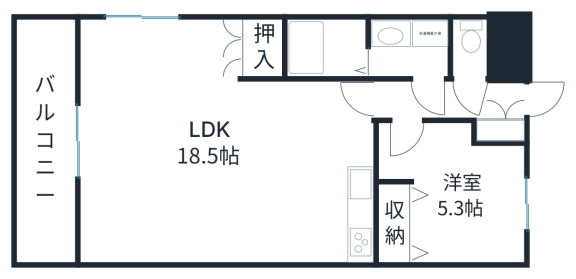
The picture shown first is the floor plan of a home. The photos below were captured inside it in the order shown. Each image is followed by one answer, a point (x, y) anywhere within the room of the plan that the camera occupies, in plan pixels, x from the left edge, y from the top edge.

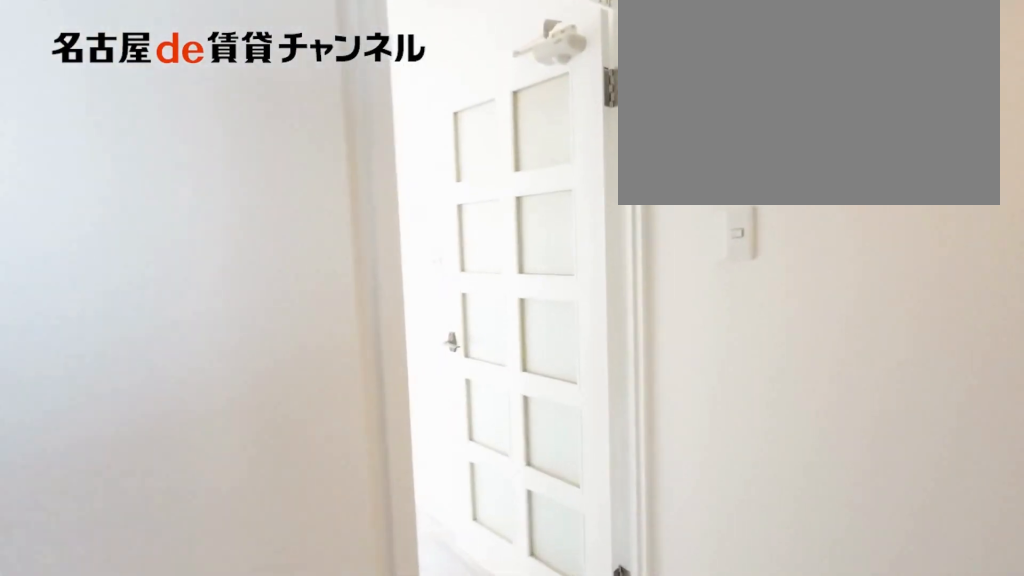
(397, 99)
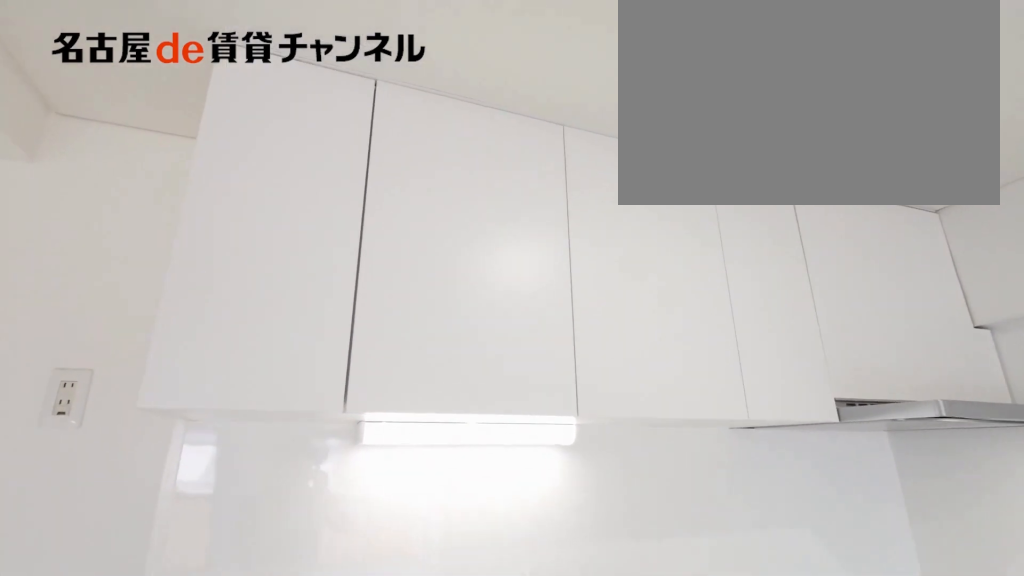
(366, 226)
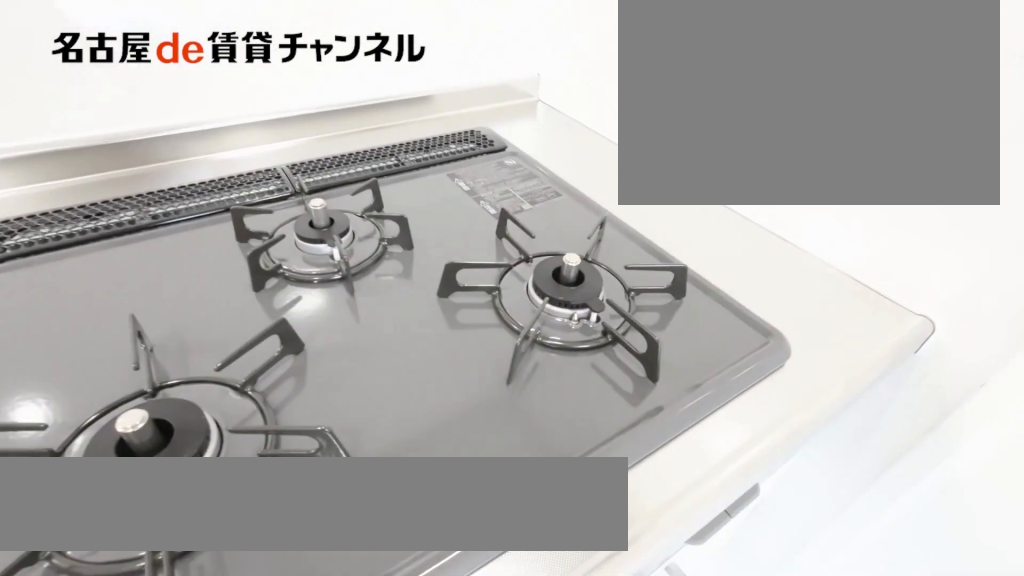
(366, 226)
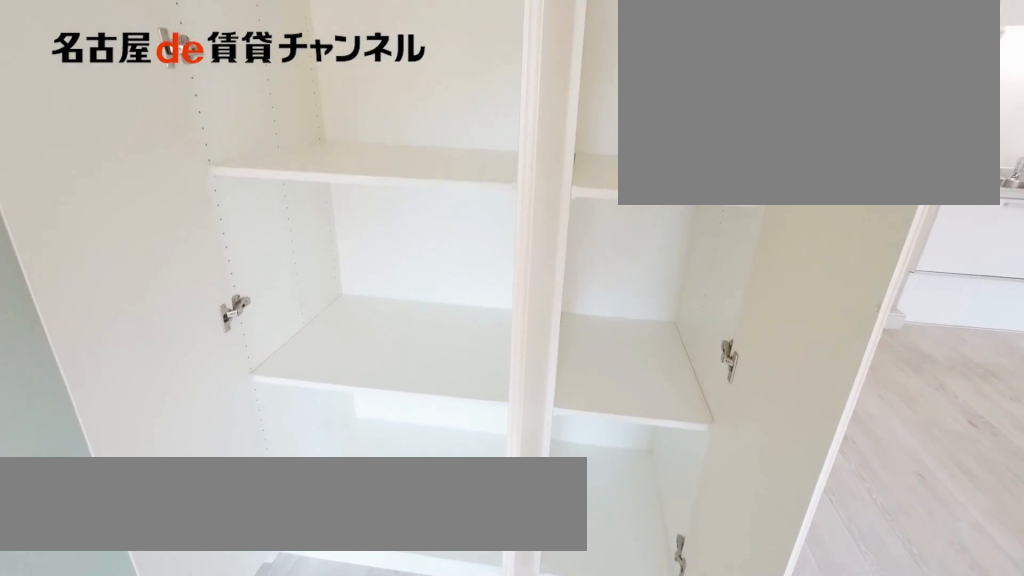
(260, 48)
